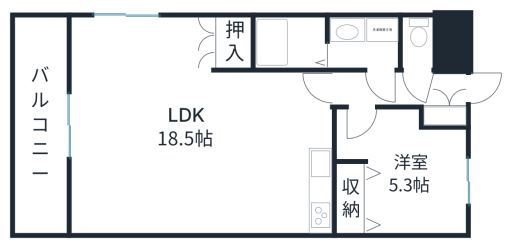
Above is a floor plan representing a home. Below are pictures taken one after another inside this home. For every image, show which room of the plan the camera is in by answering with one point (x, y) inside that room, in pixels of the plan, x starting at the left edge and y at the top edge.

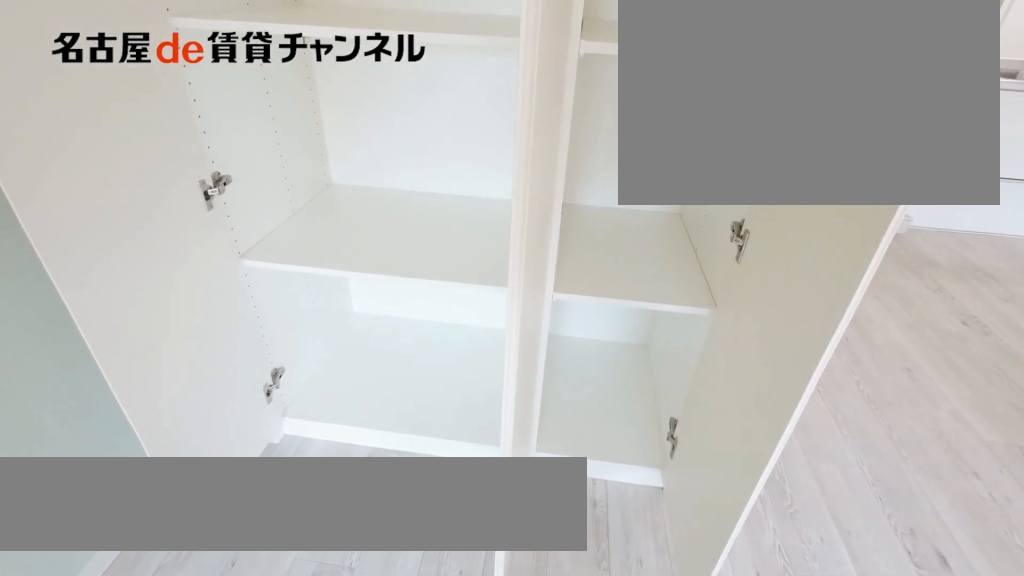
(231, 43)
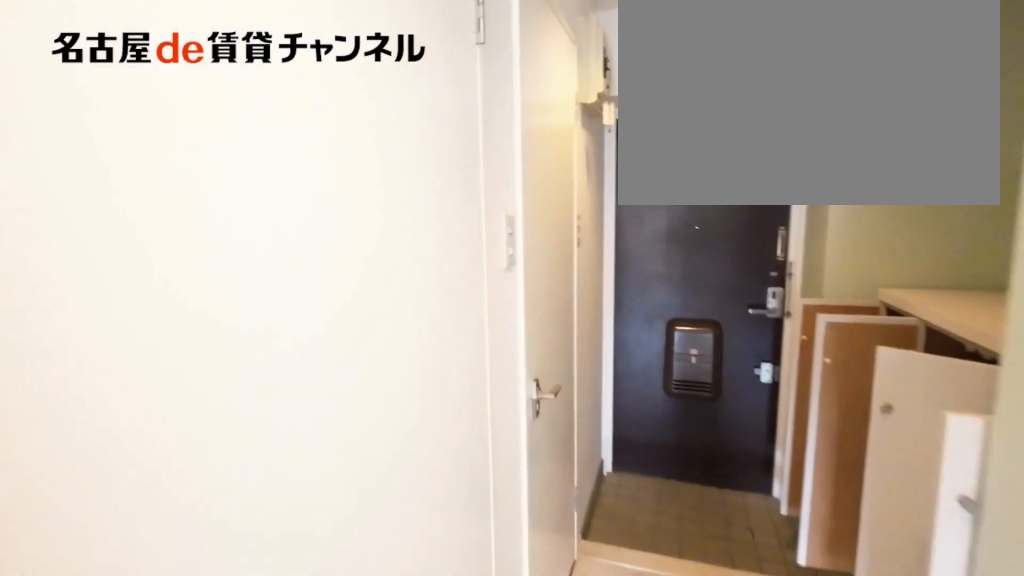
(380, 88)
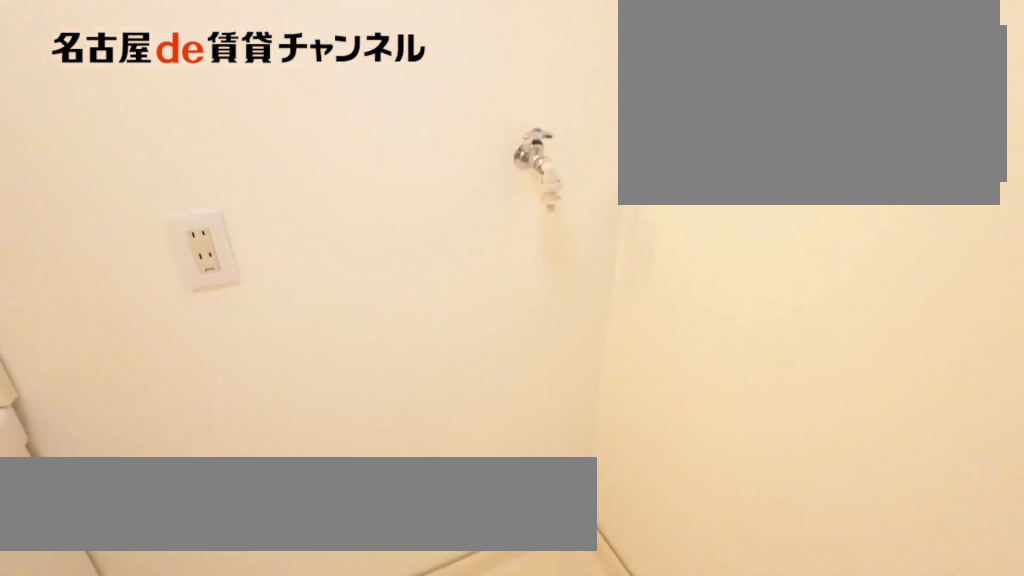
(364, 41)
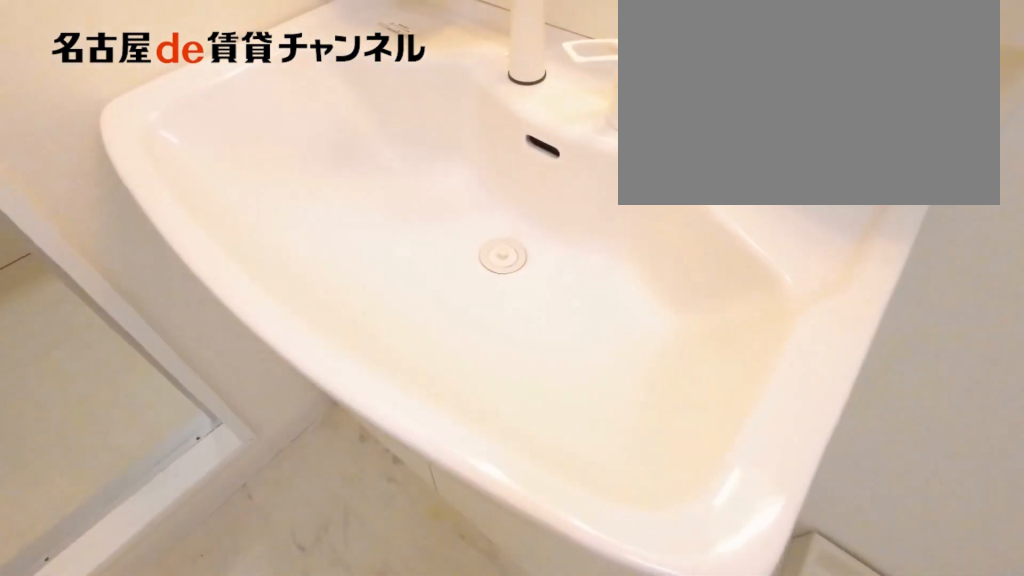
(364, 41)
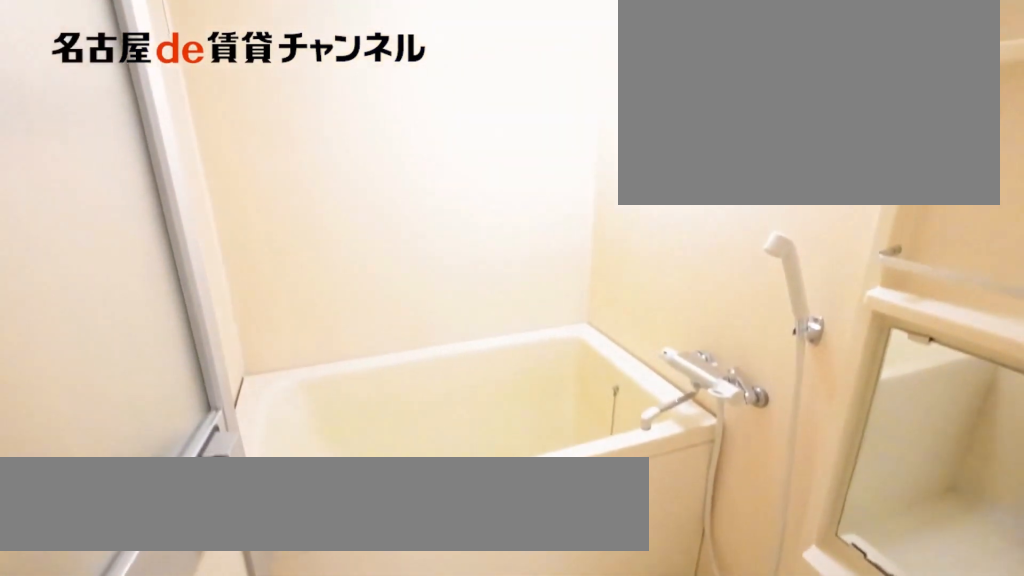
(291, 43)
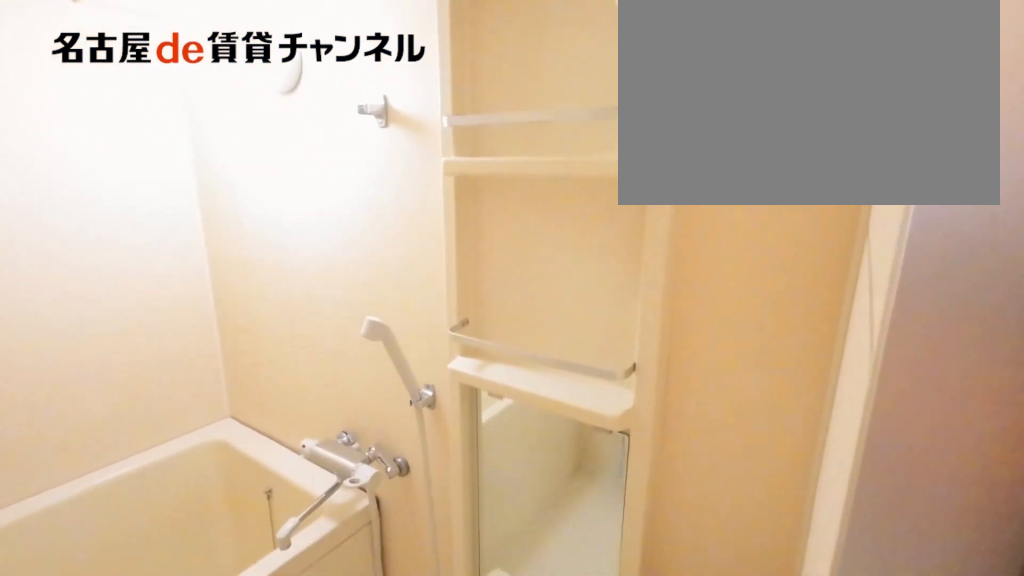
(291, 43)
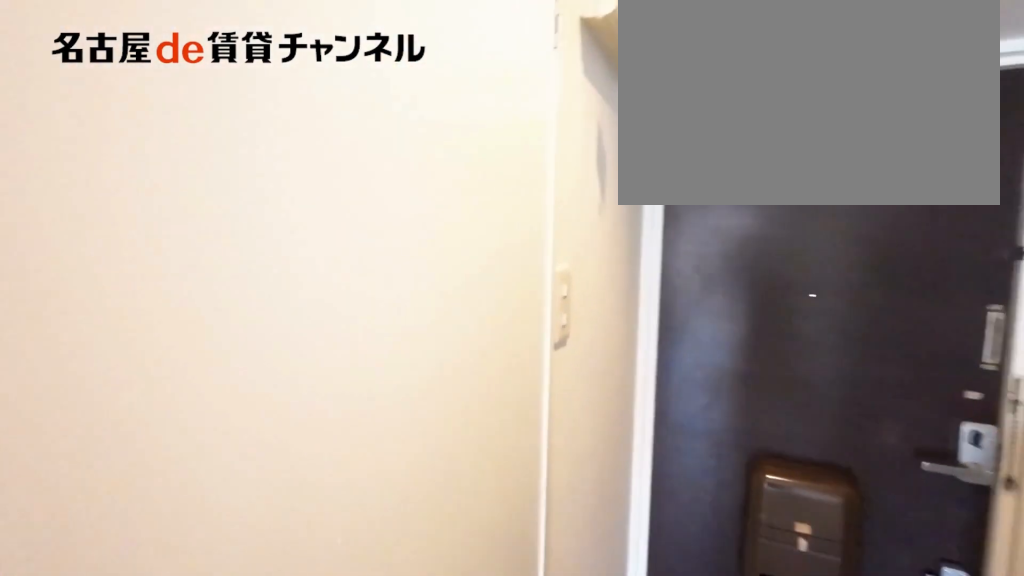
(384, 88)
